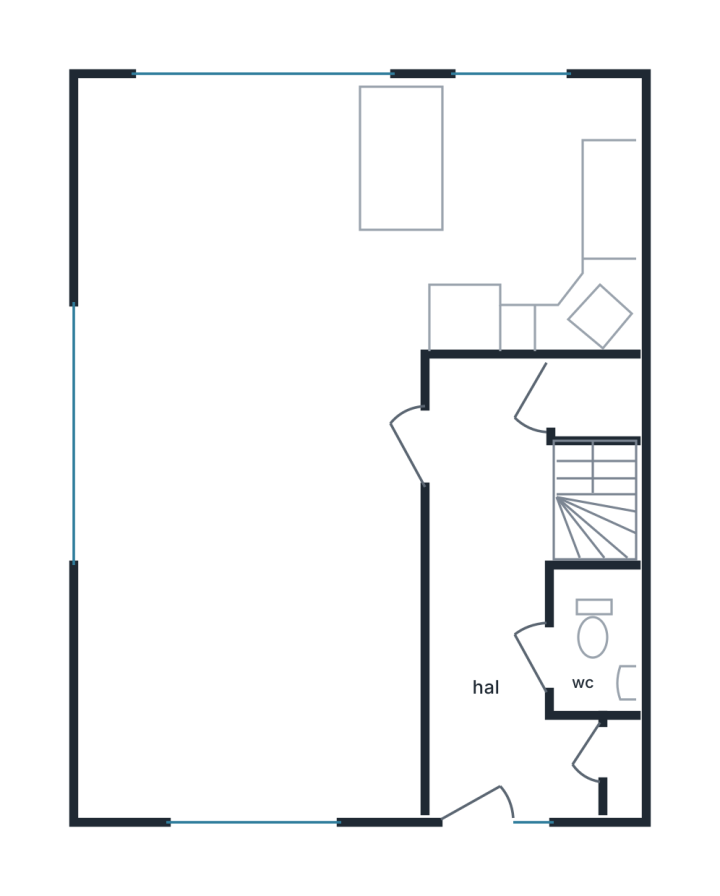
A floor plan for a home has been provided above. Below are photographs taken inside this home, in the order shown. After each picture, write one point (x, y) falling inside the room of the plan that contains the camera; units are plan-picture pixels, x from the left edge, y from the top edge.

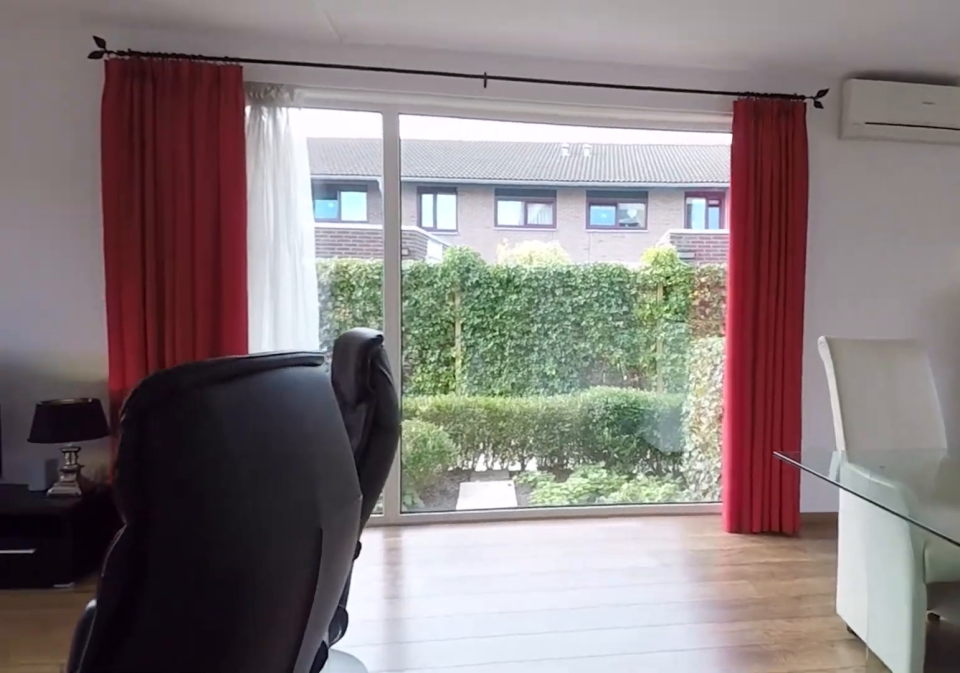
(251, 634)
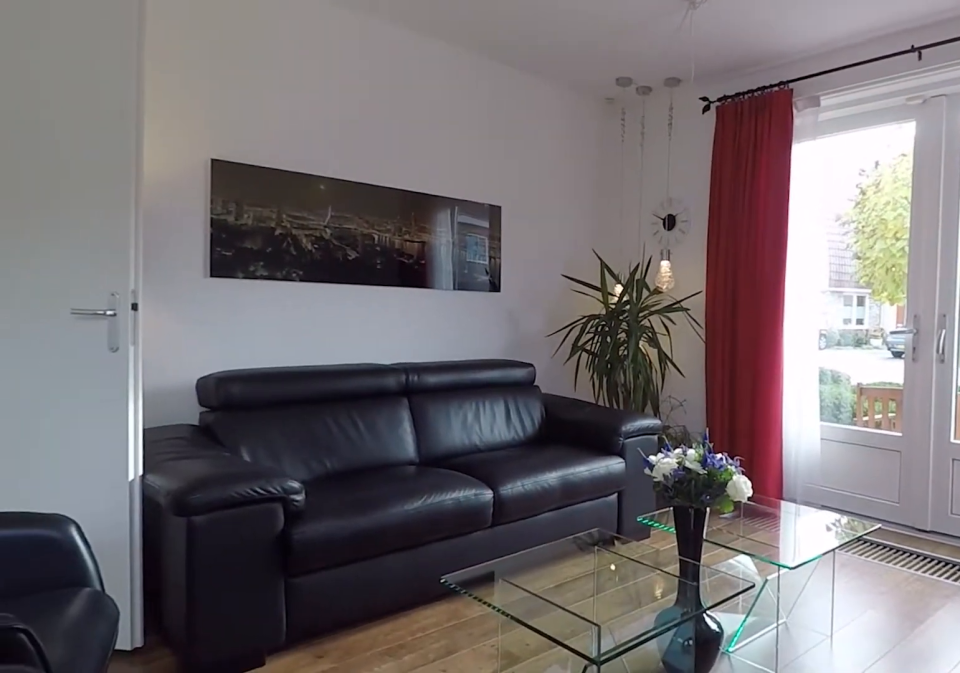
(251, 630)
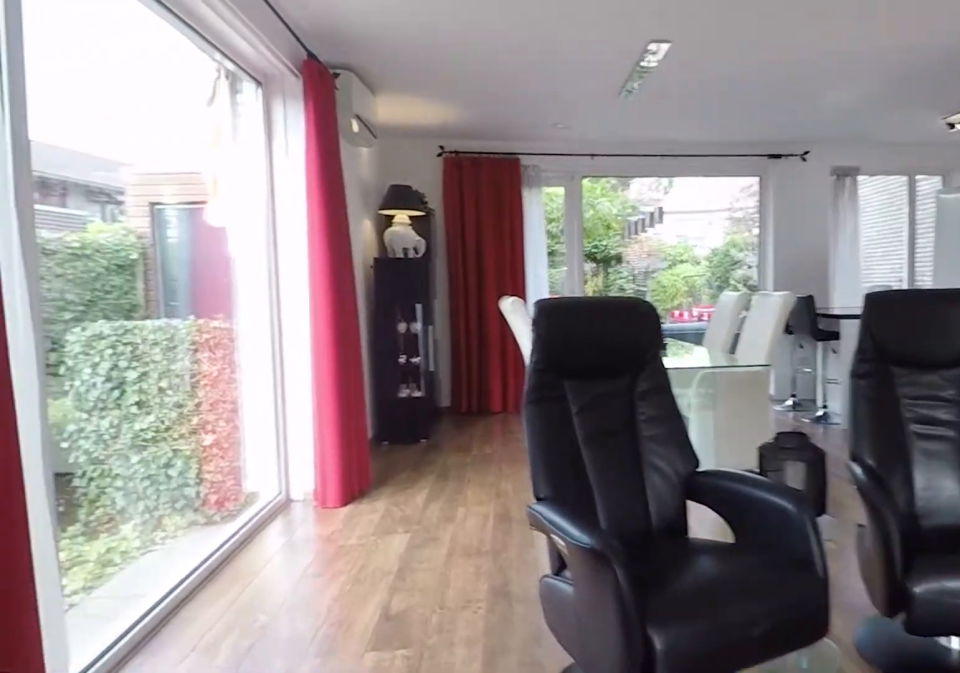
(251, 630)
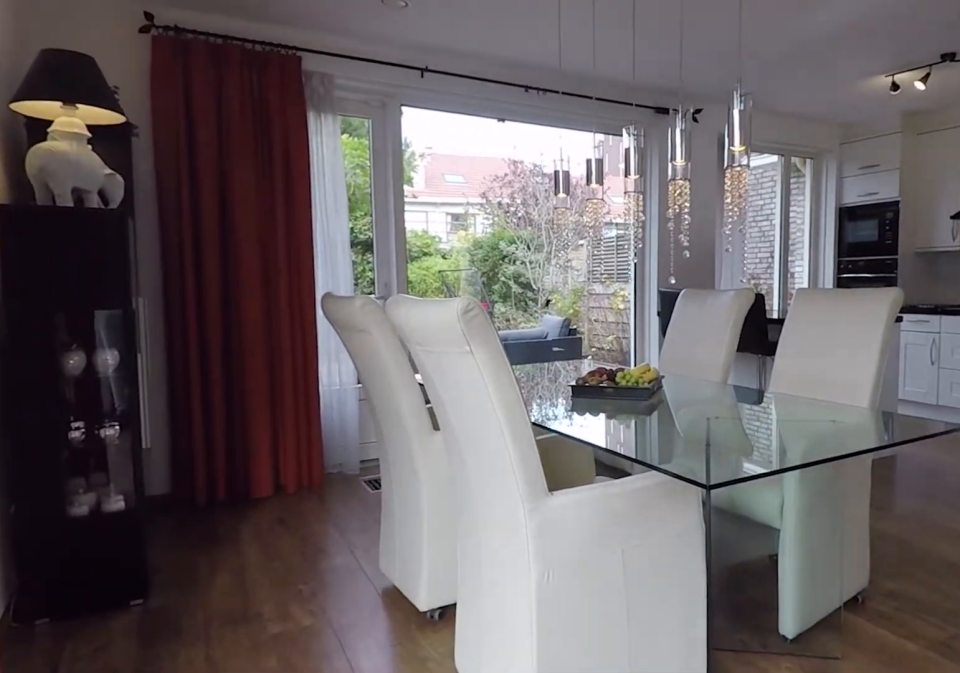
(251, 630)
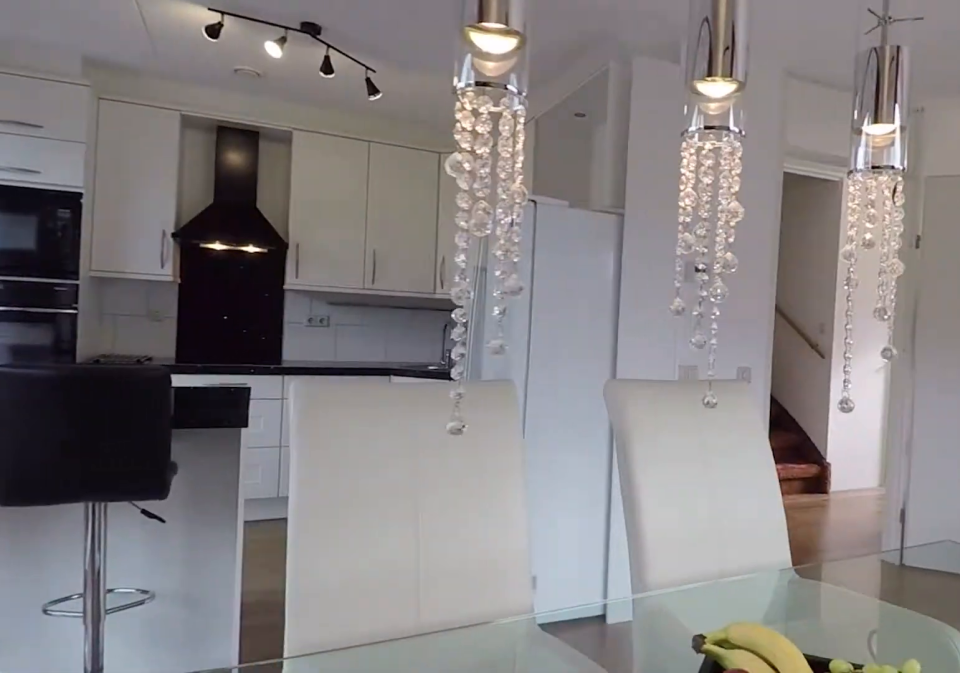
(255, 628)
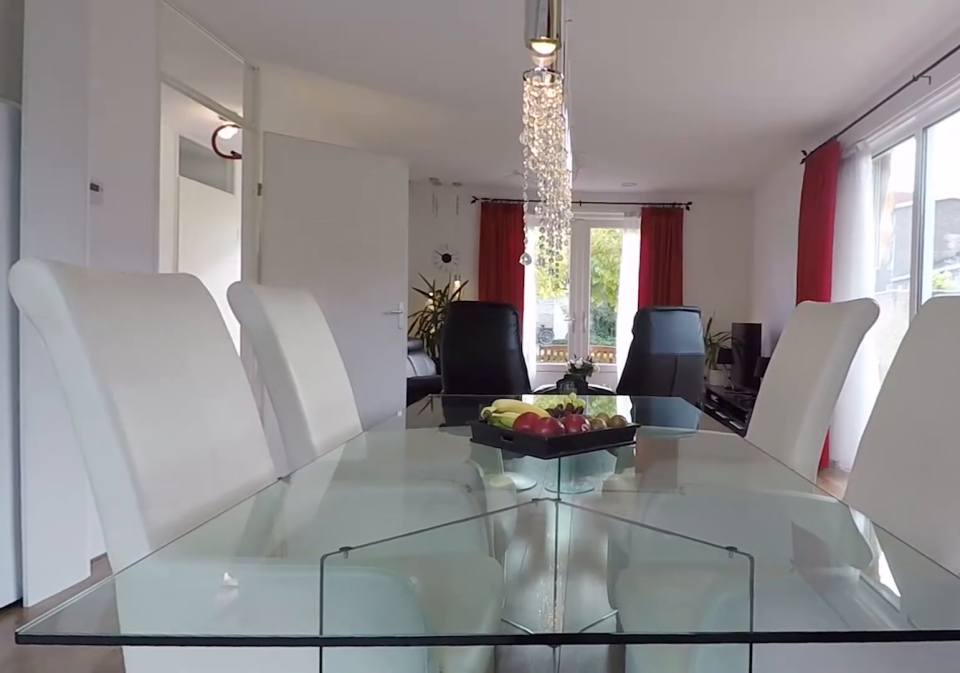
(317, 628)
